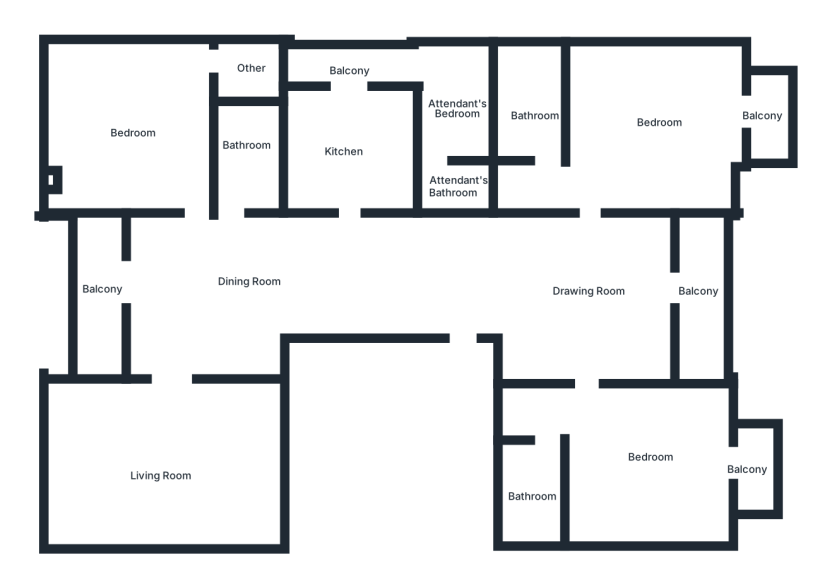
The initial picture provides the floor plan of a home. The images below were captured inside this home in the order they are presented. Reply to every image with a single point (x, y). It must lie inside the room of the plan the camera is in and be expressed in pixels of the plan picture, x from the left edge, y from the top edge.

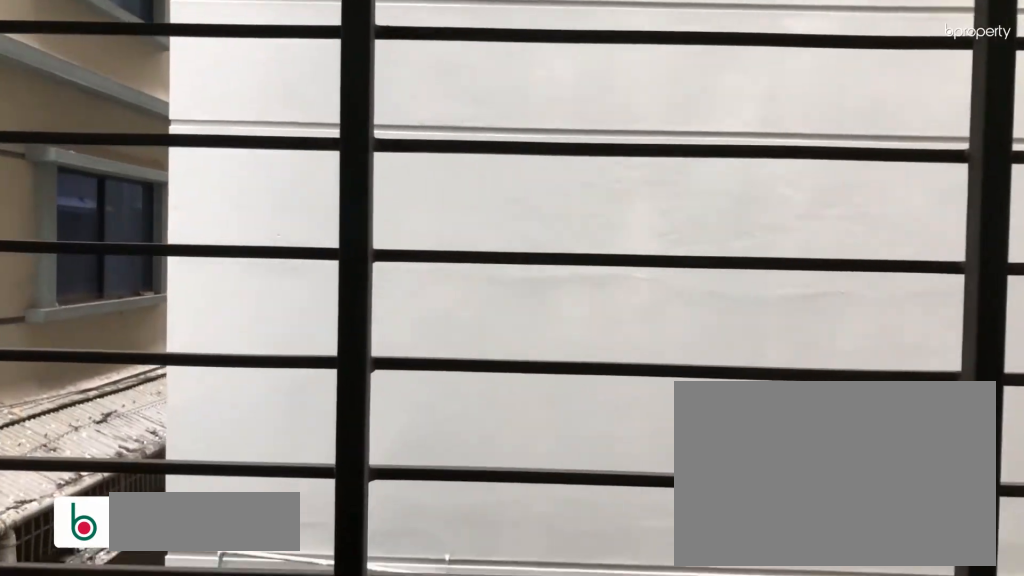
(770, 115)
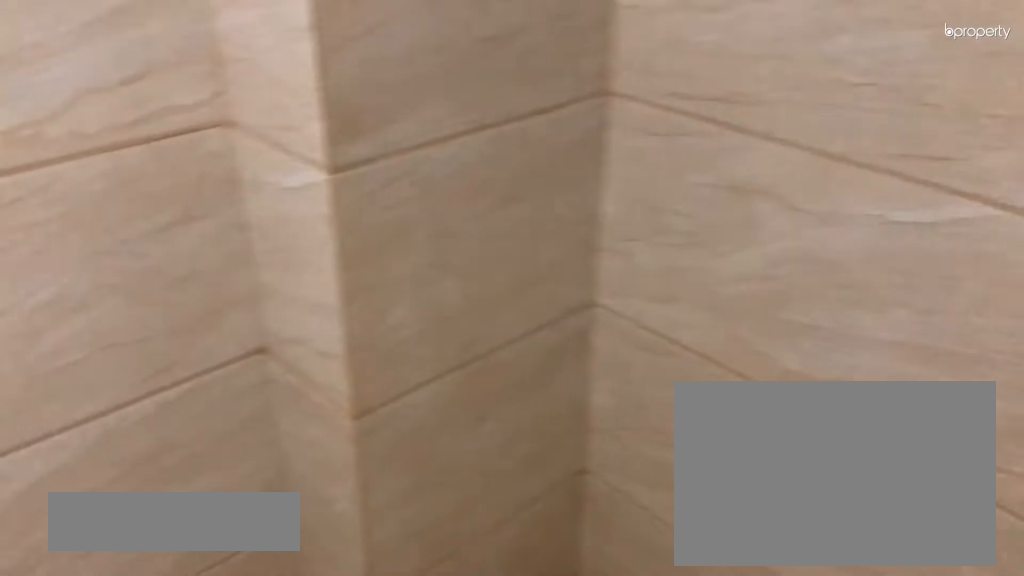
(533, 115)
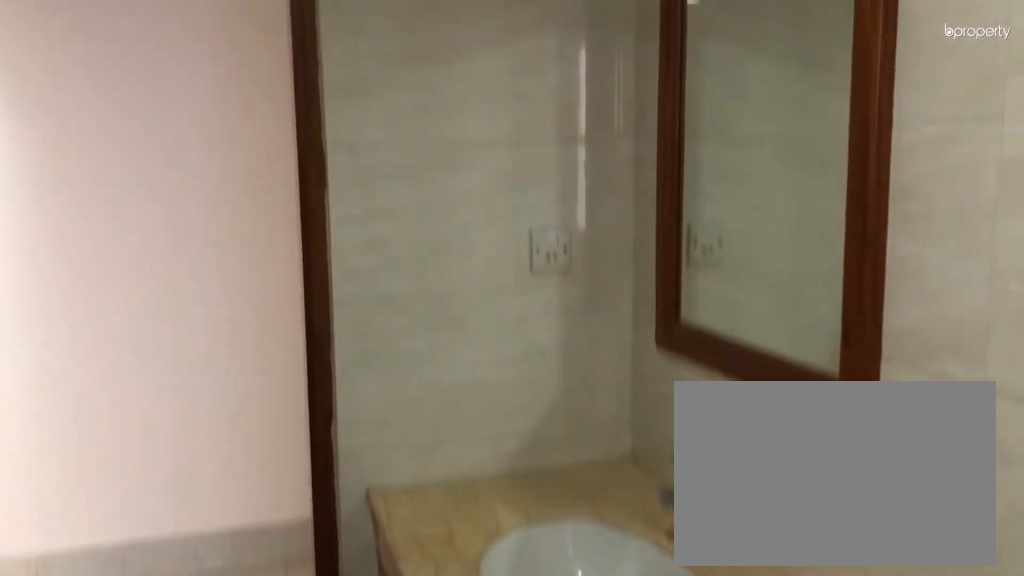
(533, 115)
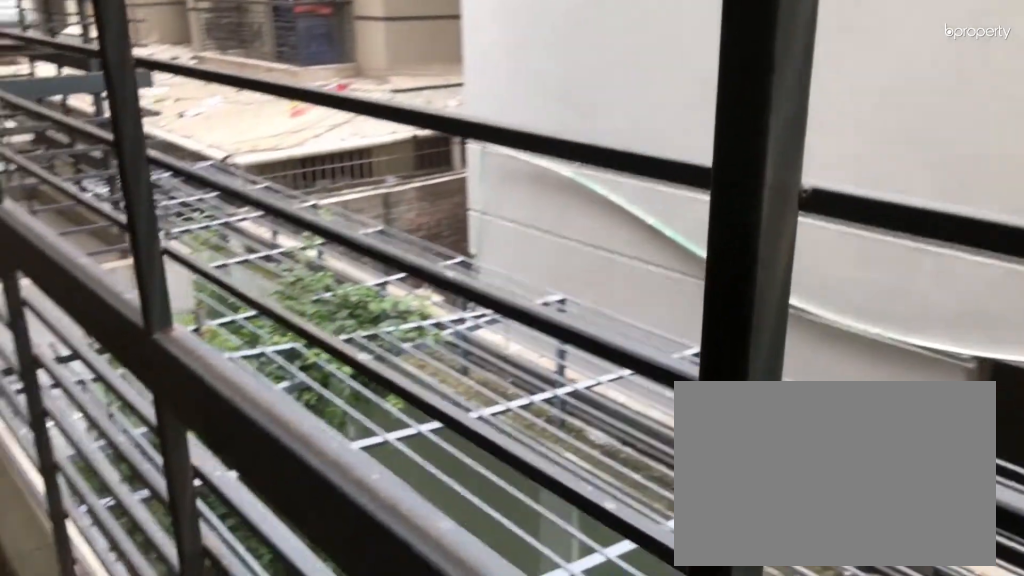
(708, 284)
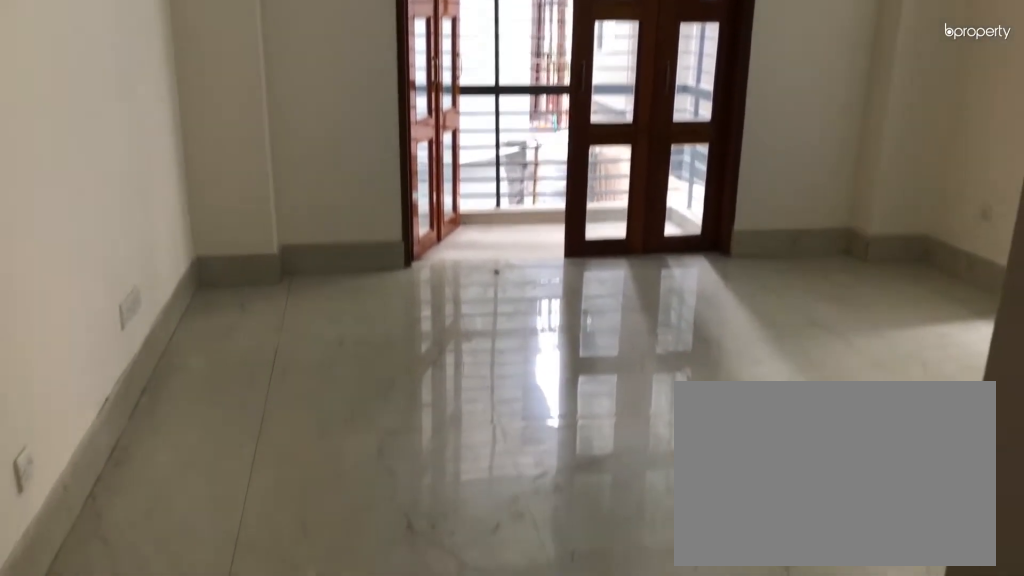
(636, 447)
